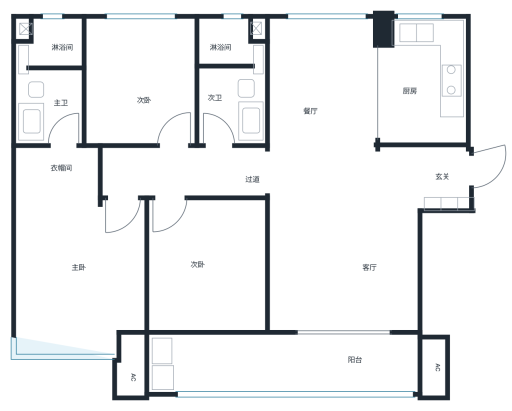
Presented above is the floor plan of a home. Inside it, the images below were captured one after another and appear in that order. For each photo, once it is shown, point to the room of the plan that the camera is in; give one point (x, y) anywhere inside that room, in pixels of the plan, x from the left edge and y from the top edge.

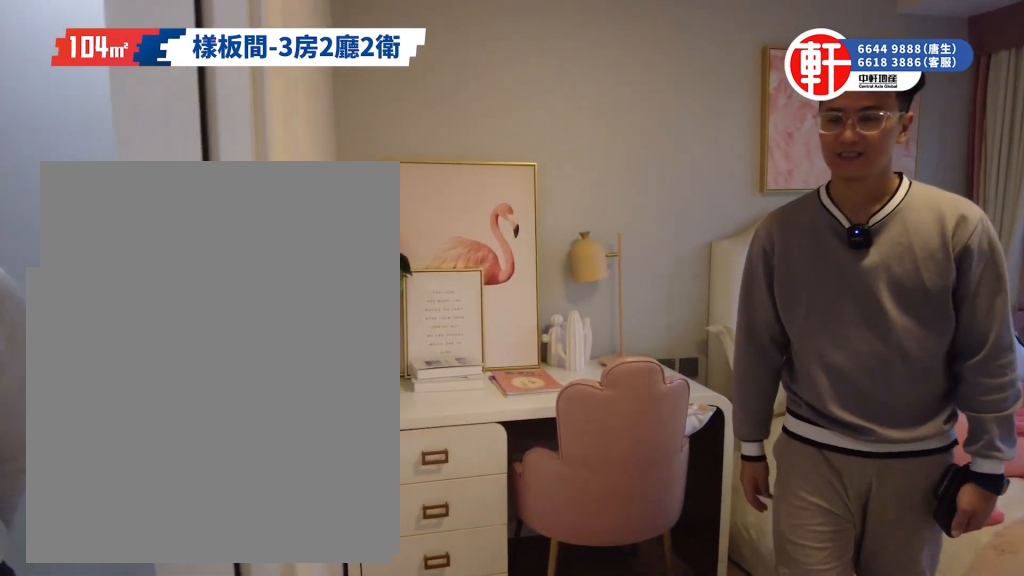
(153, 107)
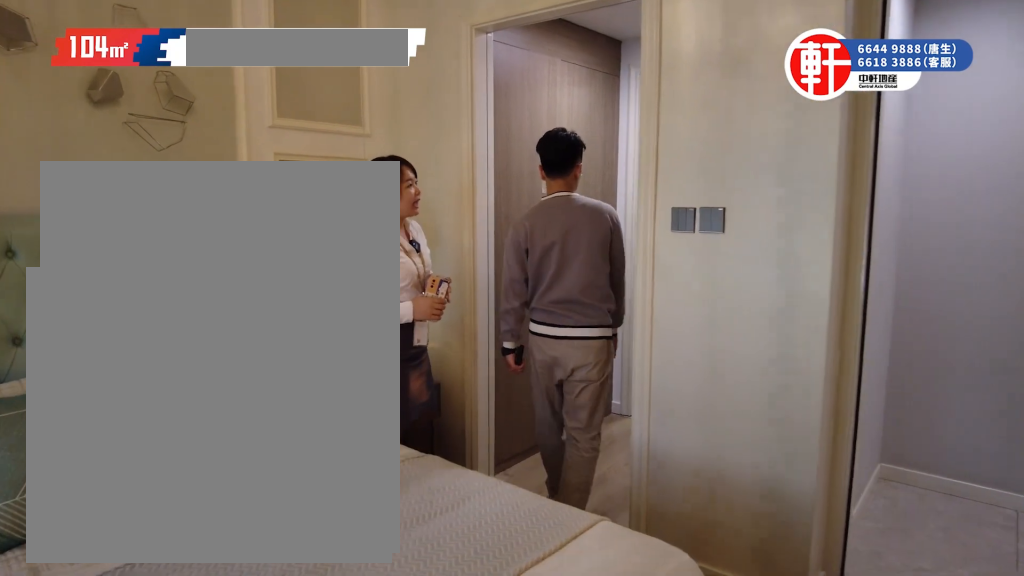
(77, 298)
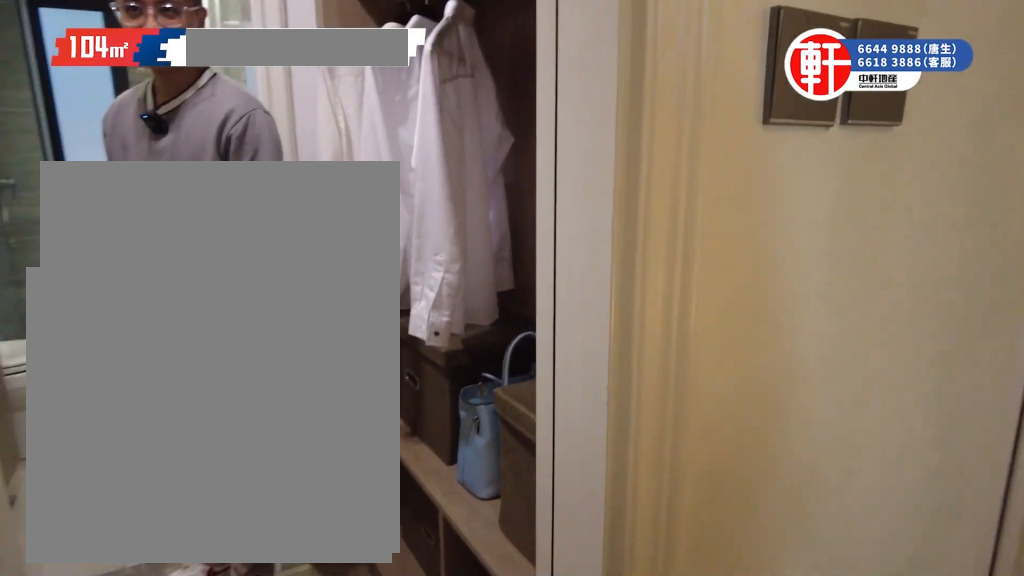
(77, 298)
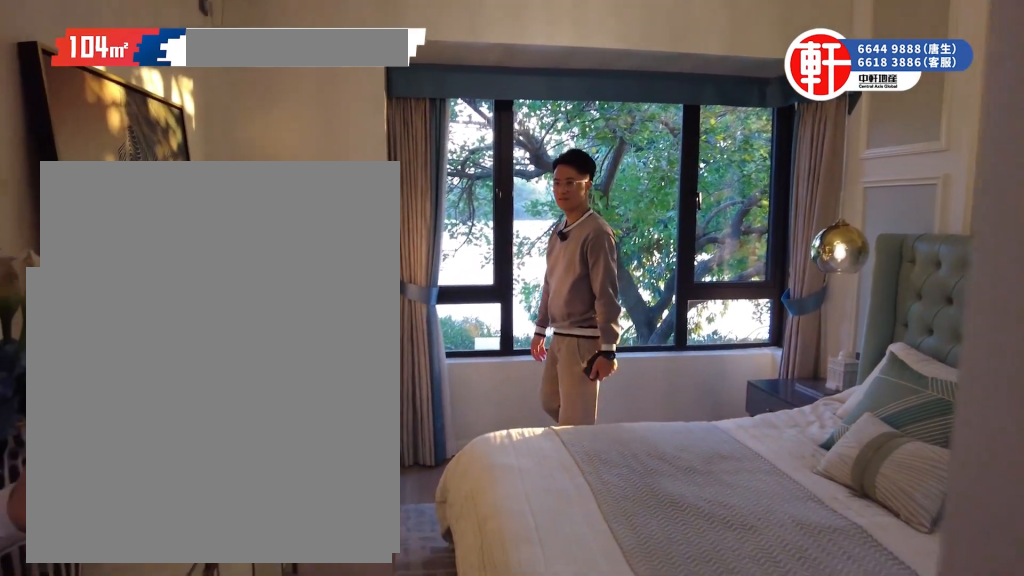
(77, 298)
